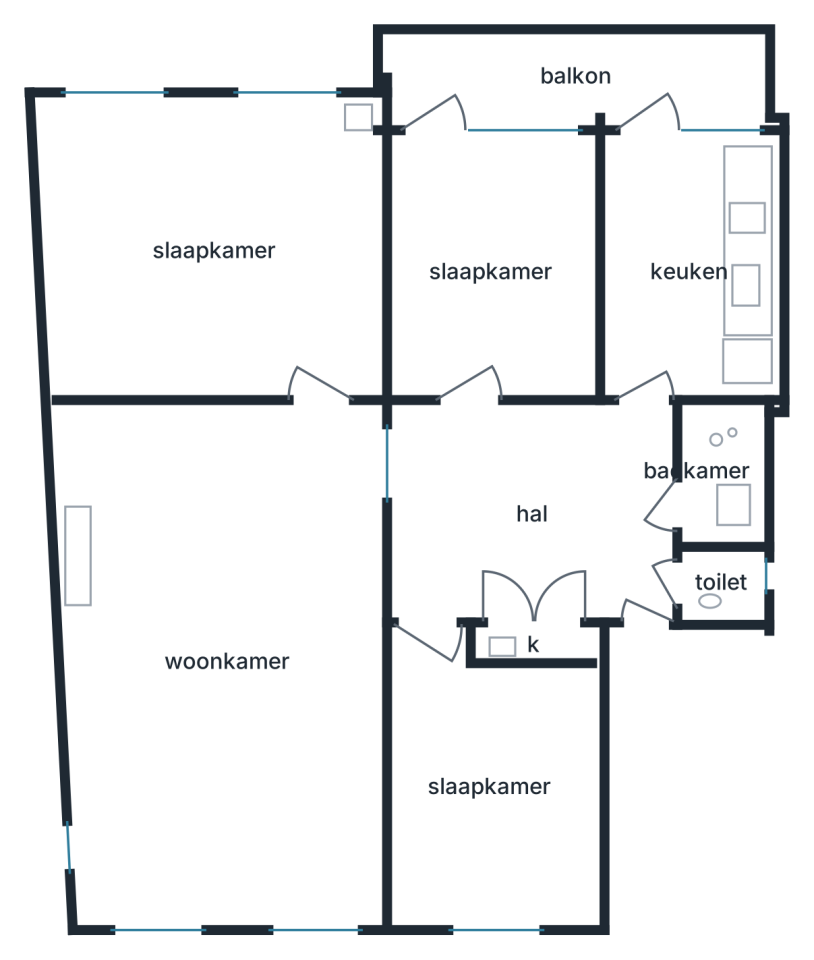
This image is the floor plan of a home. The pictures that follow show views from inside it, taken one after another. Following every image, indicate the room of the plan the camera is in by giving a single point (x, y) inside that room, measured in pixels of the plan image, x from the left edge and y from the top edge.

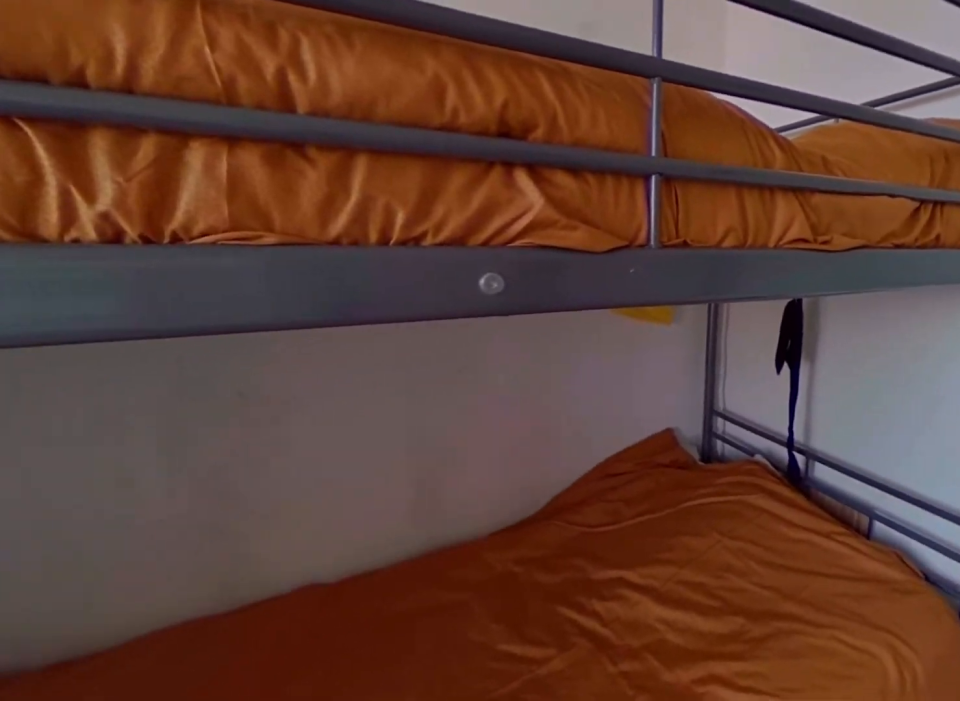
(490, 267)
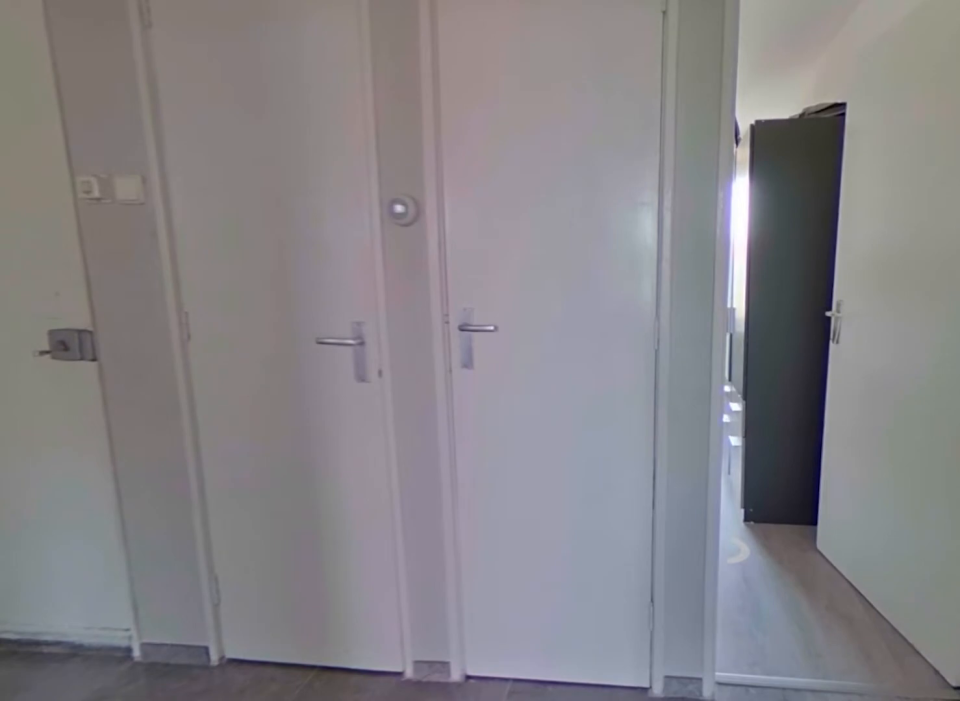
(530, 507)
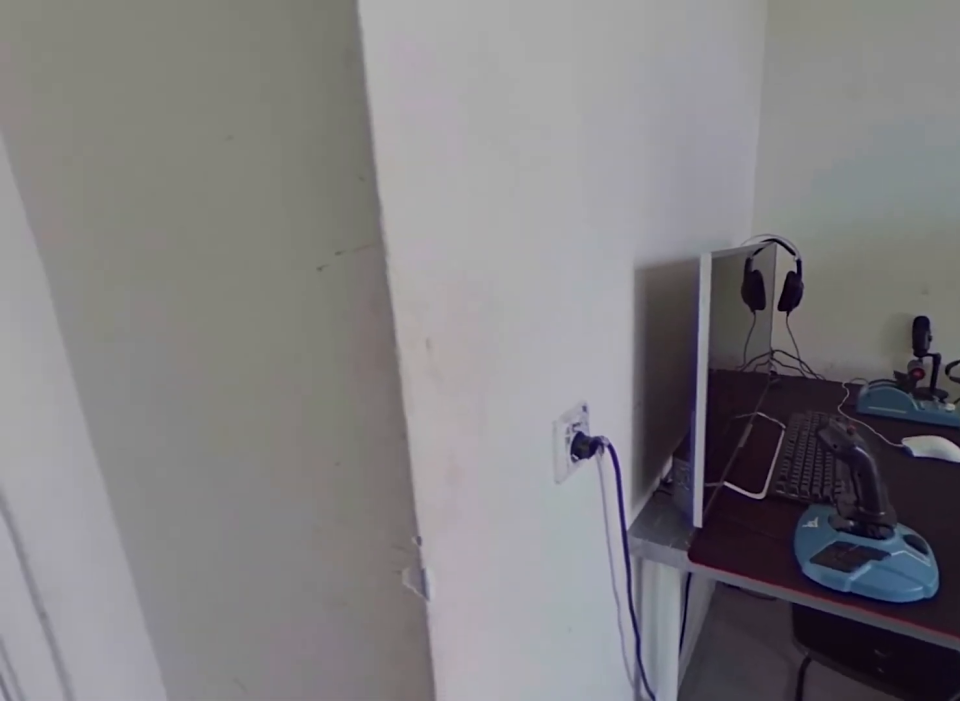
(490, 787)
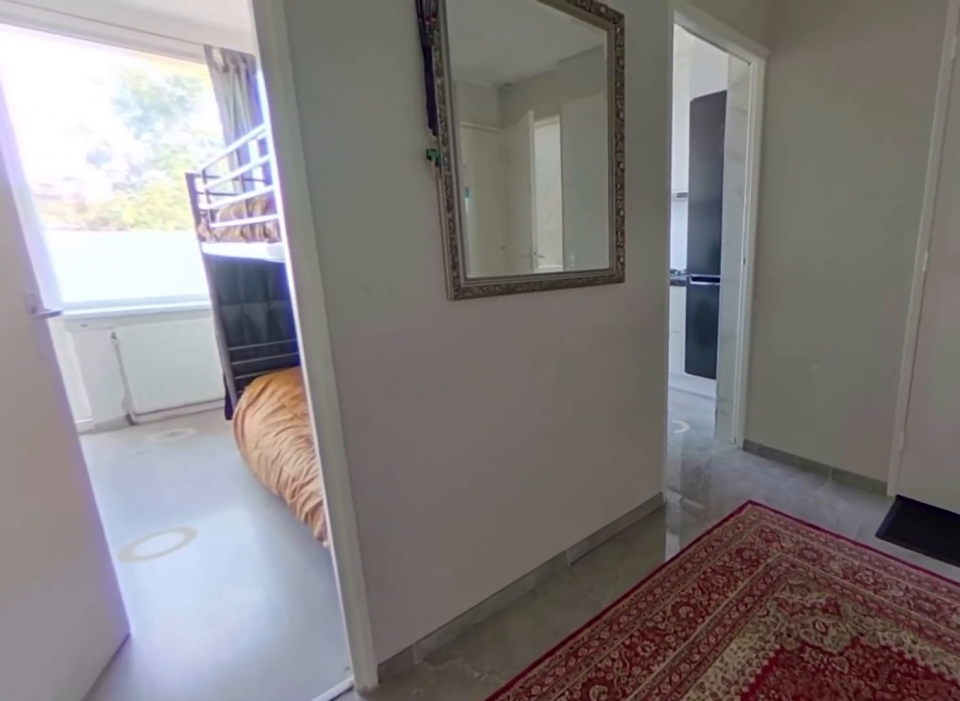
(530, 507)
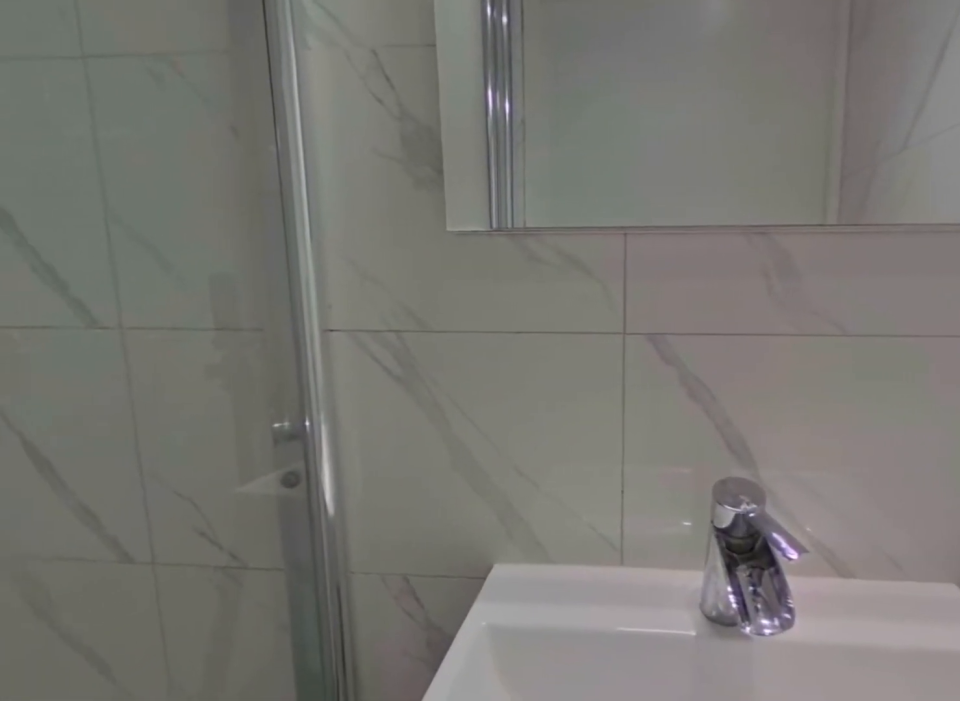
(719, 473)
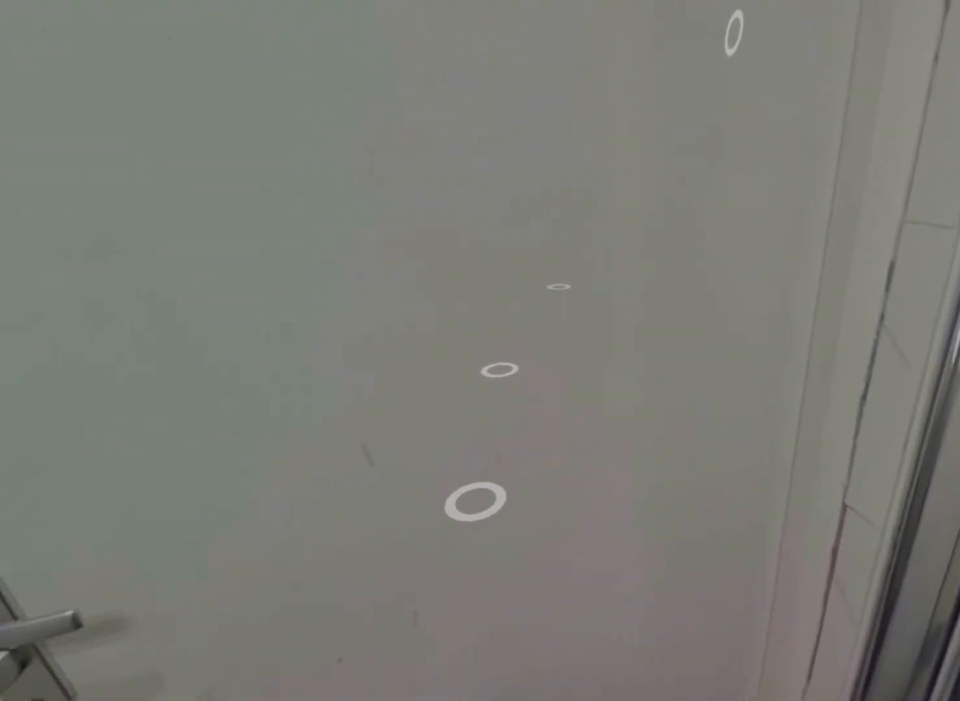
(719, 473)
